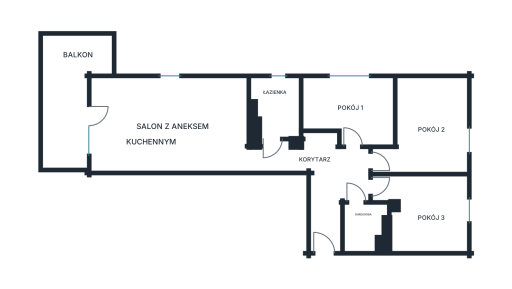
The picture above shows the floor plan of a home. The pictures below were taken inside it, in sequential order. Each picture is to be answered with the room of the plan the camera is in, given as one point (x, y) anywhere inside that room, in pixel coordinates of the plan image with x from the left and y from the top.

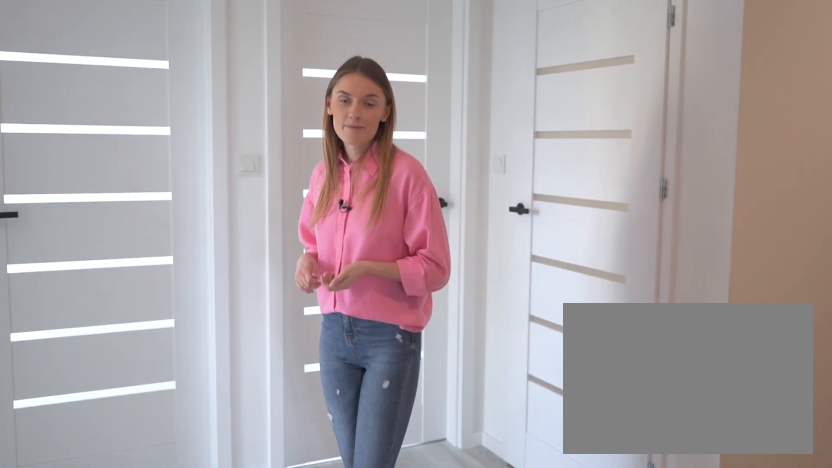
(321, 176)
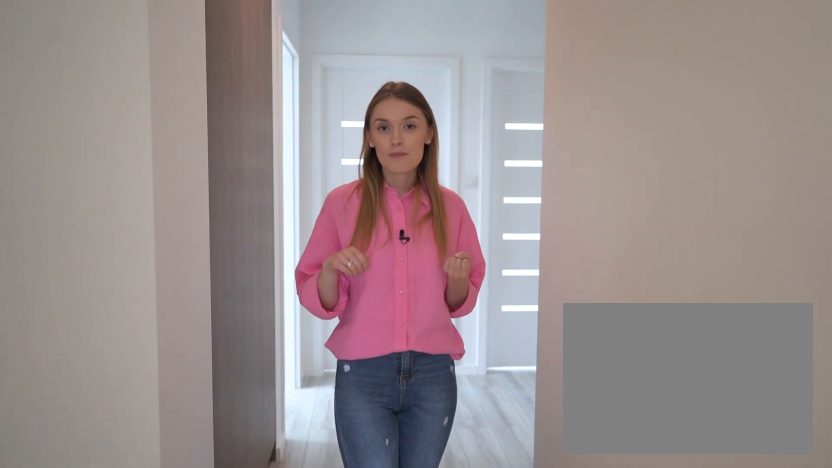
(321, 176)
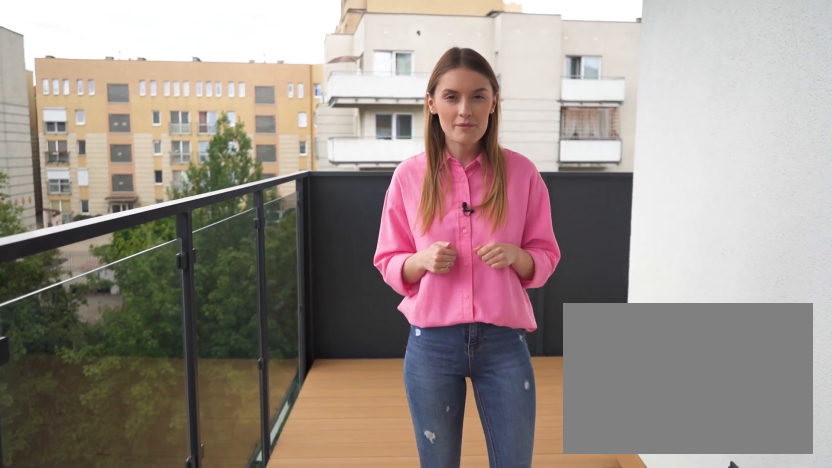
(71, 96)
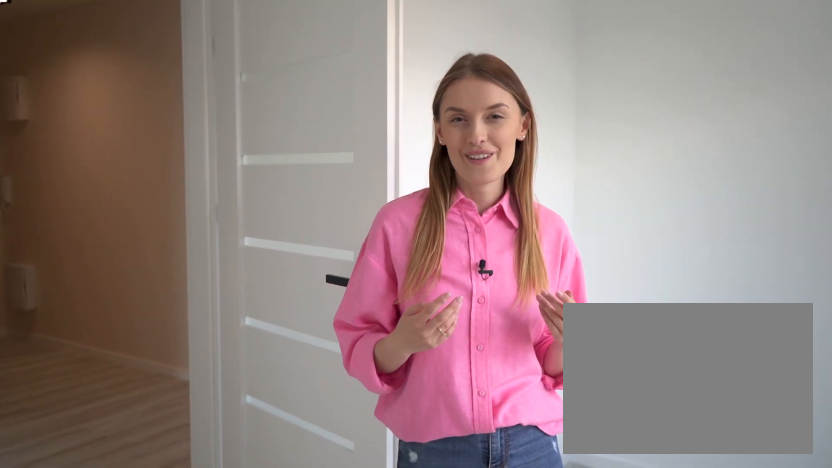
(351, 107)
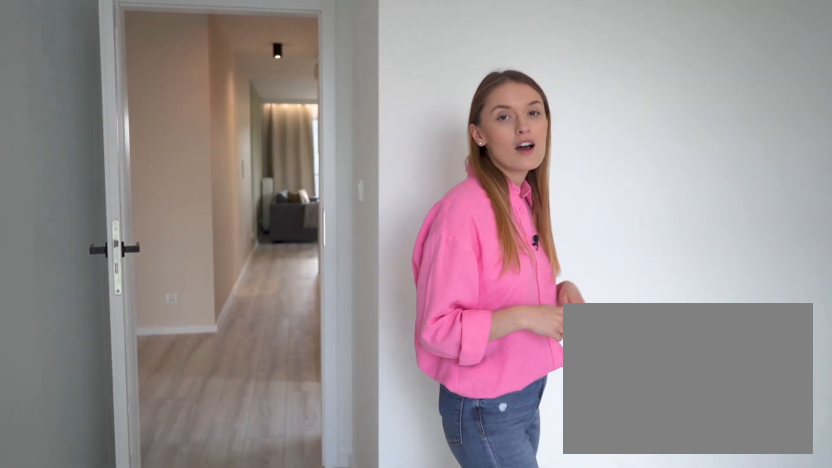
(429, 127)
